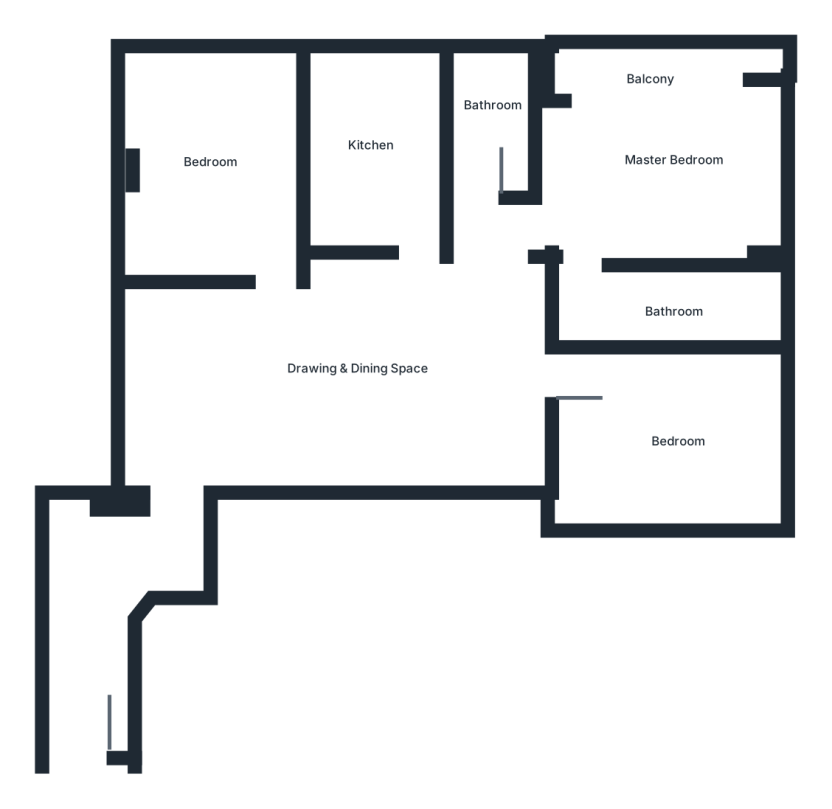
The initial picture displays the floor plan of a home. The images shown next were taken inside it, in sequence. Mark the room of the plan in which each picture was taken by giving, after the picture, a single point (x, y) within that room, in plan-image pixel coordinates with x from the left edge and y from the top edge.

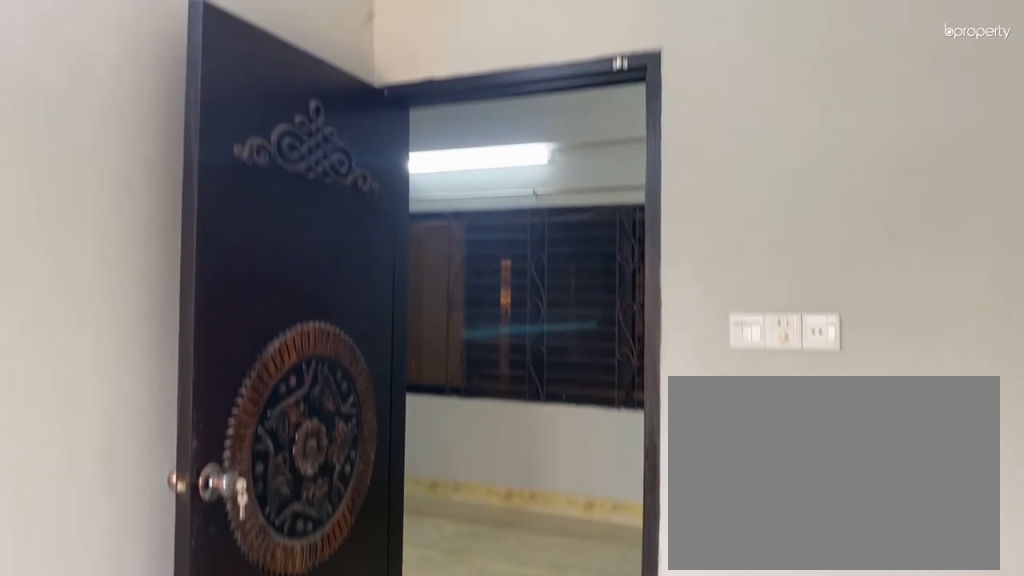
(200, 190)
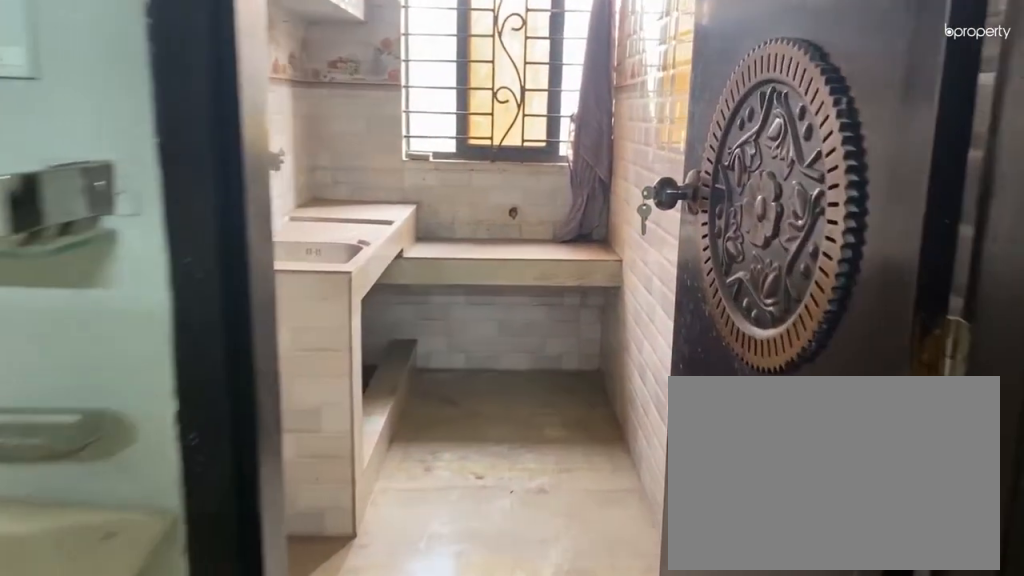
(404, 254)
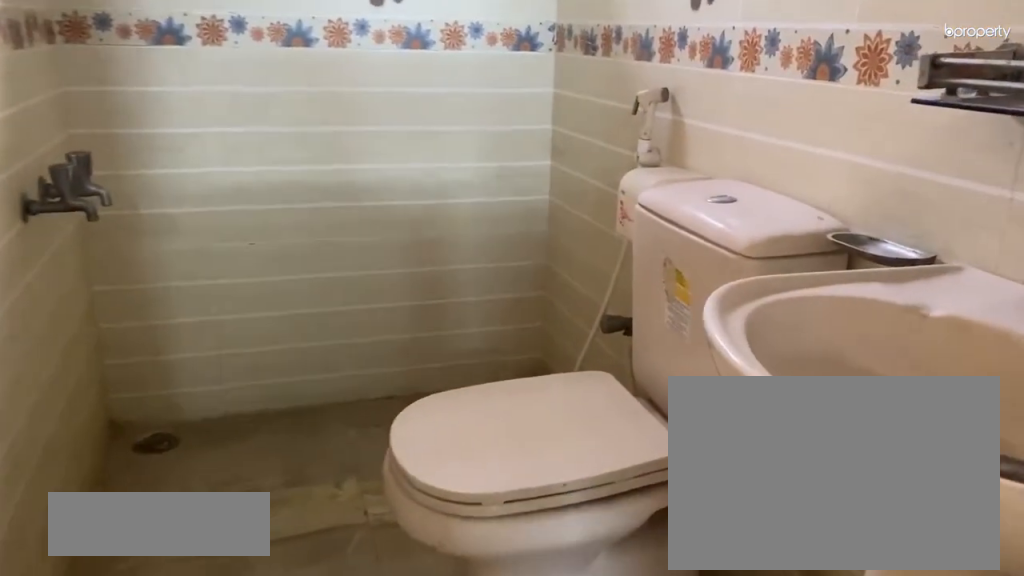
(484, 137)
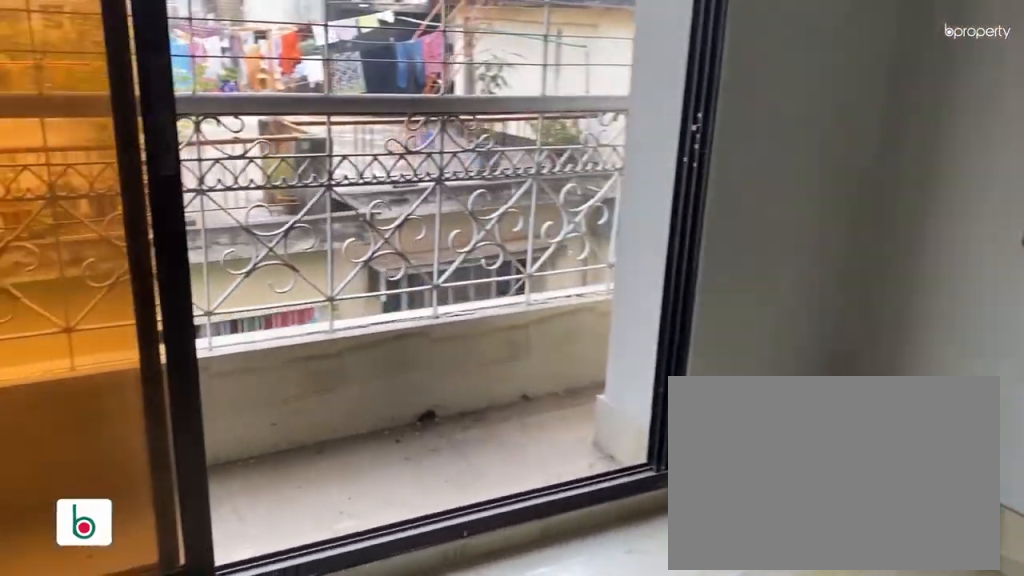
(657, 168)
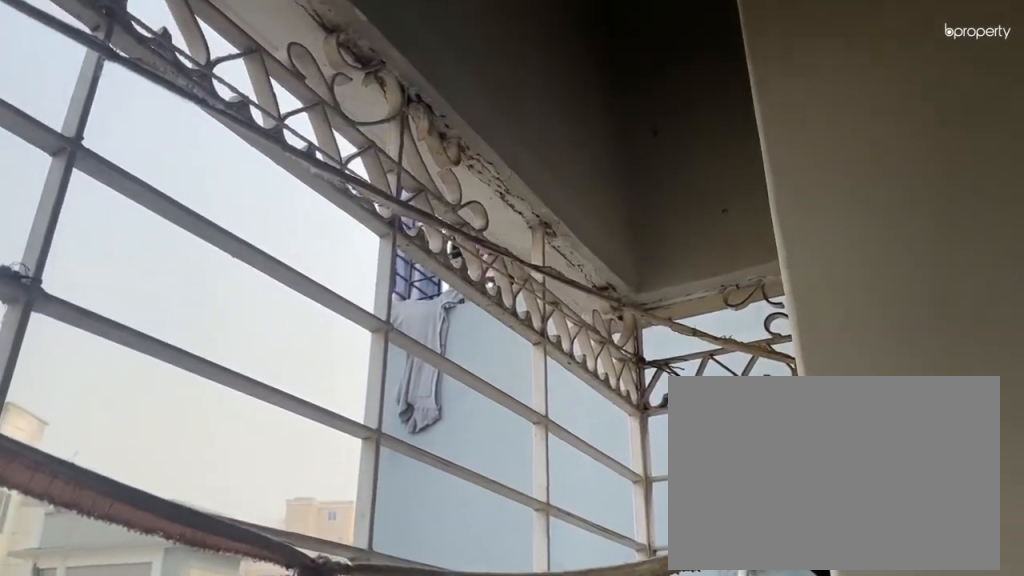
(635, 75)
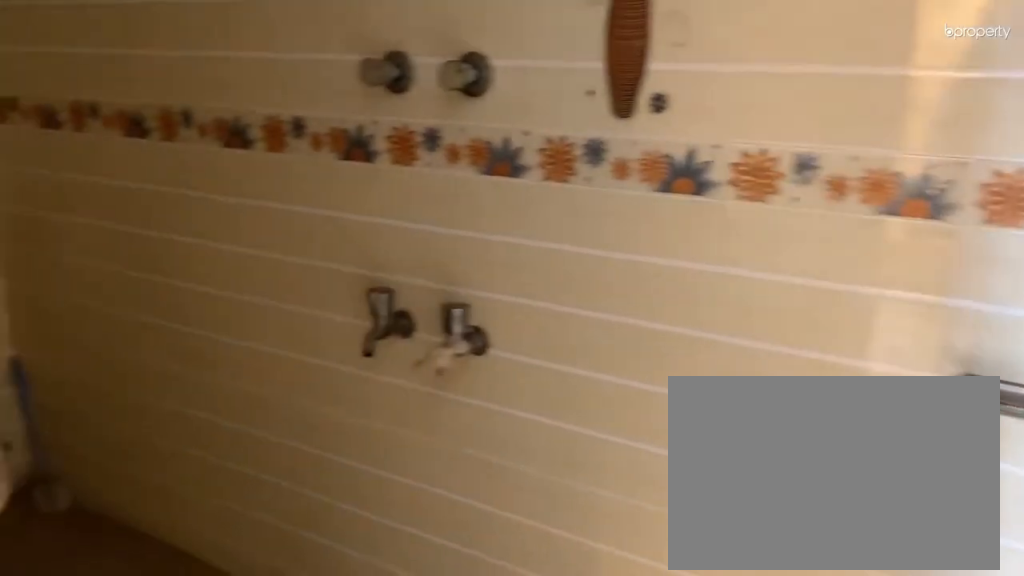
(664, 313)
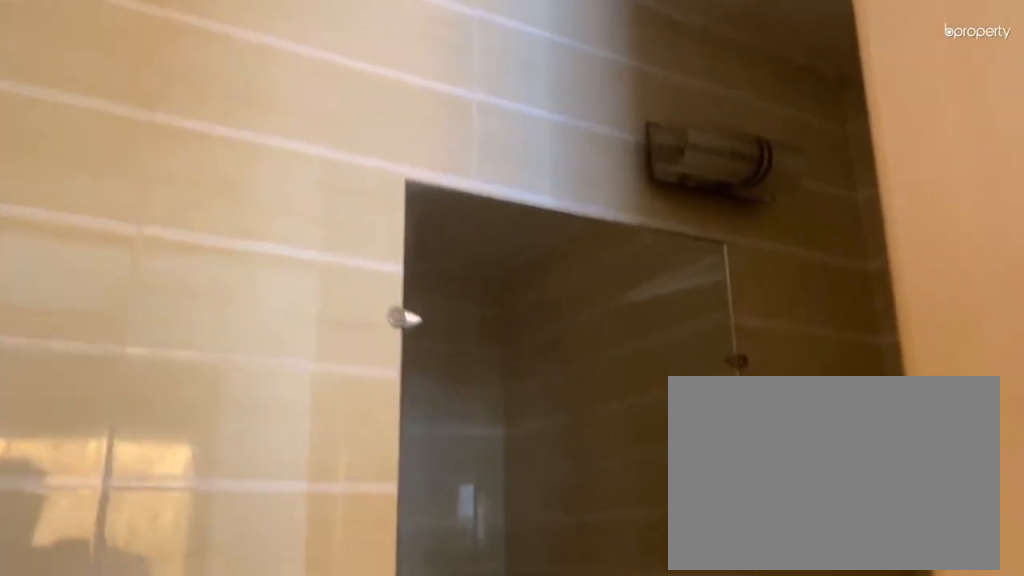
(664, 313)
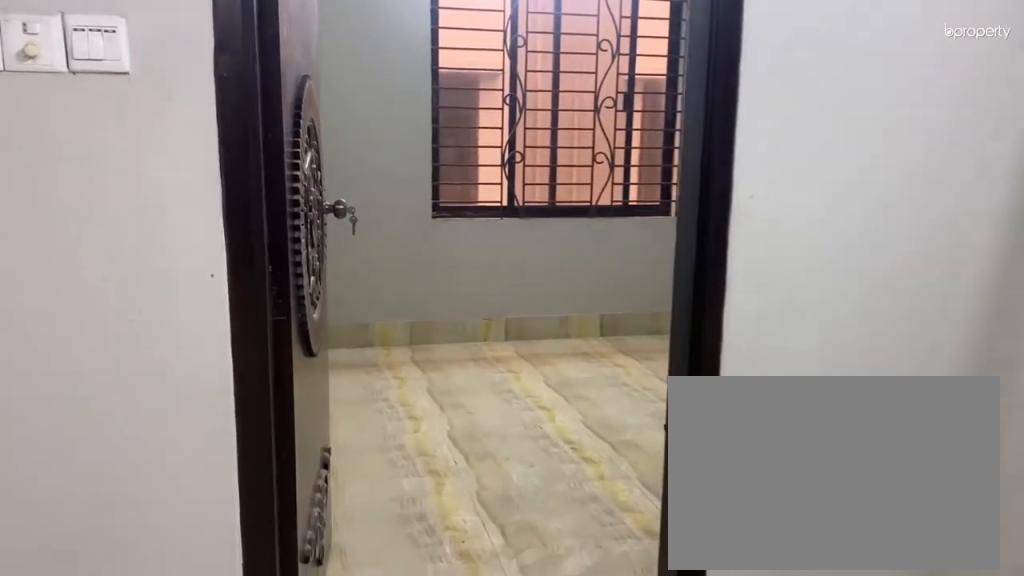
(562, 383)
